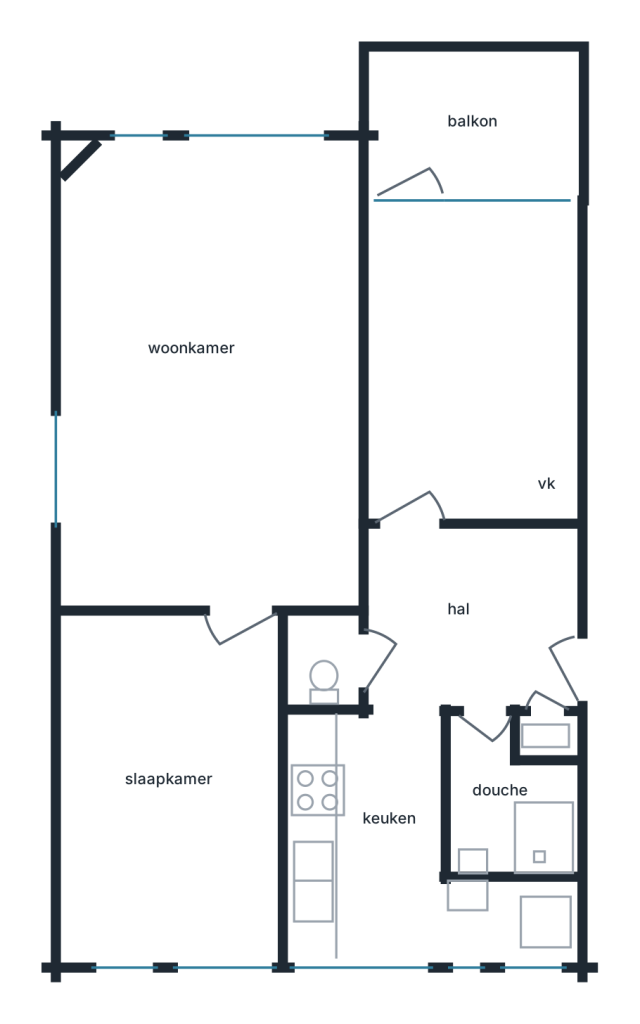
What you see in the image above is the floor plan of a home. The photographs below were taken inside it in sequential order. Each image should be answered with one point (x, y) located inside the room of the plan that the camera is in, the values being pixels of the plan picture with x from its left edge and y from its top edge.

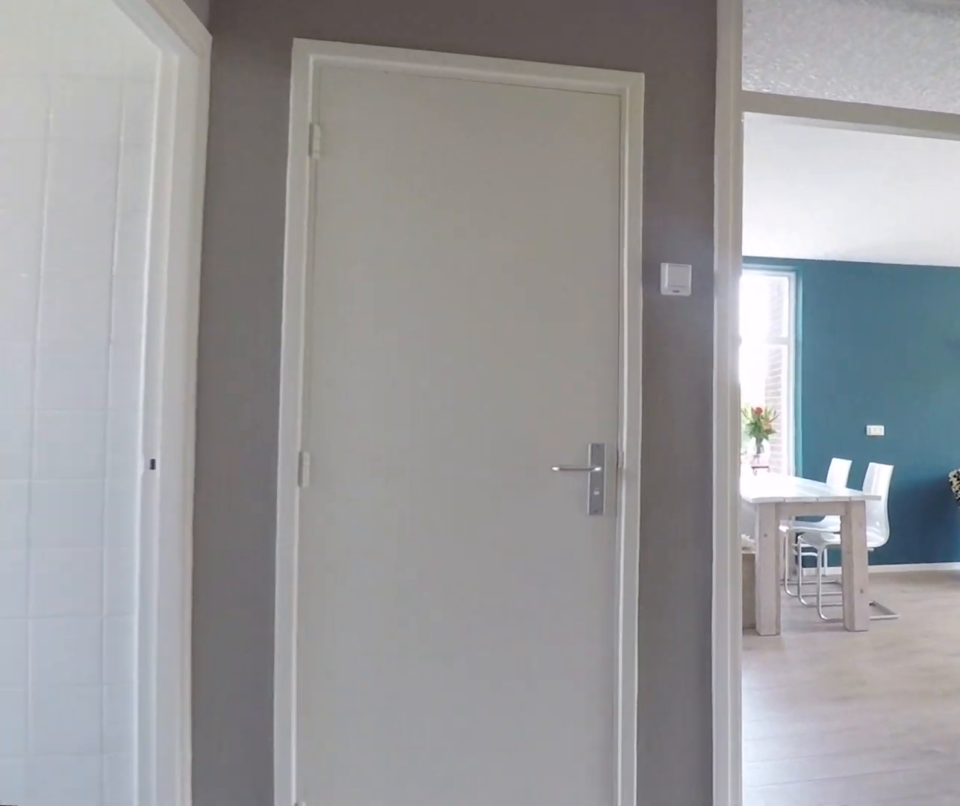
(471, 619)
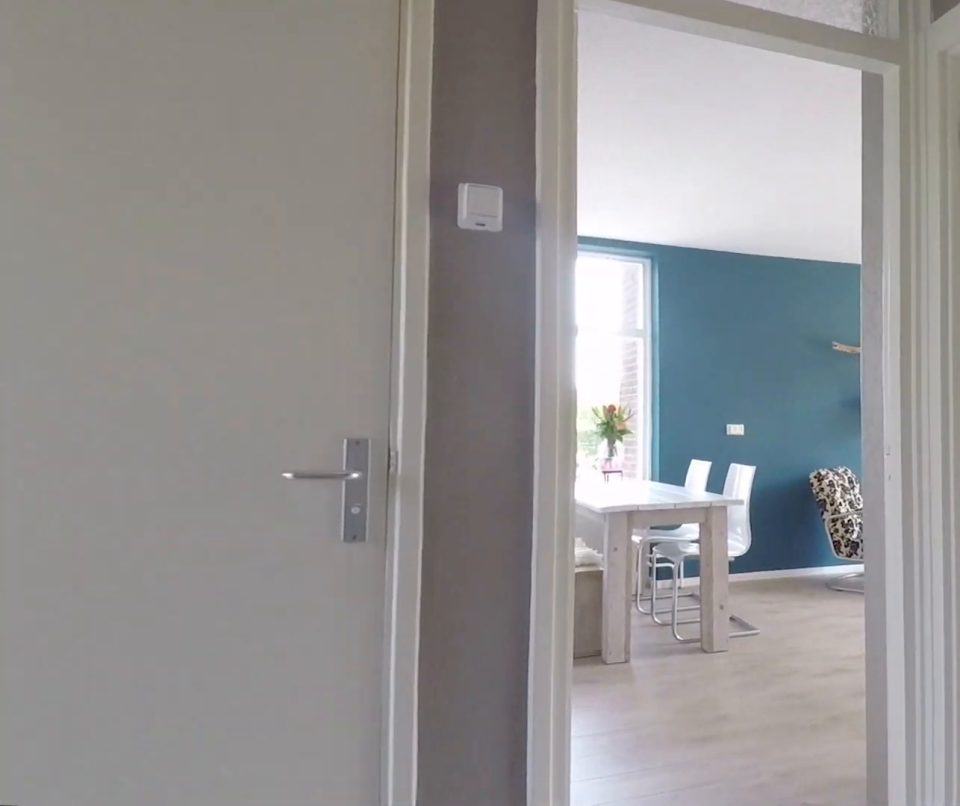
(471, 619)
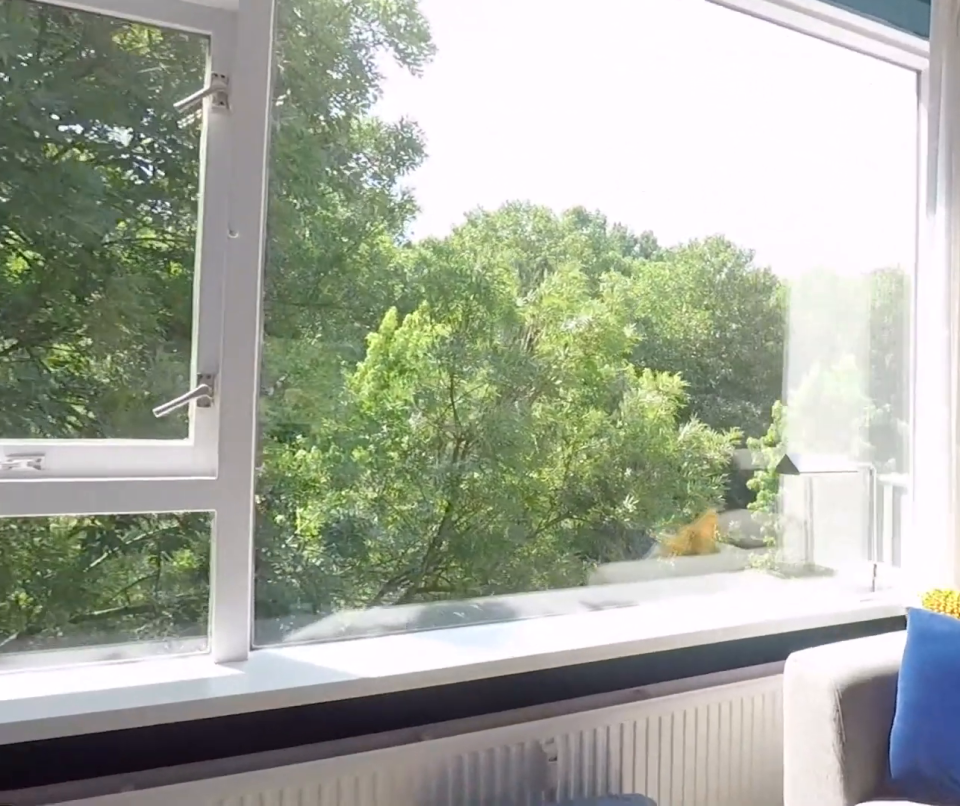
(211, 377)
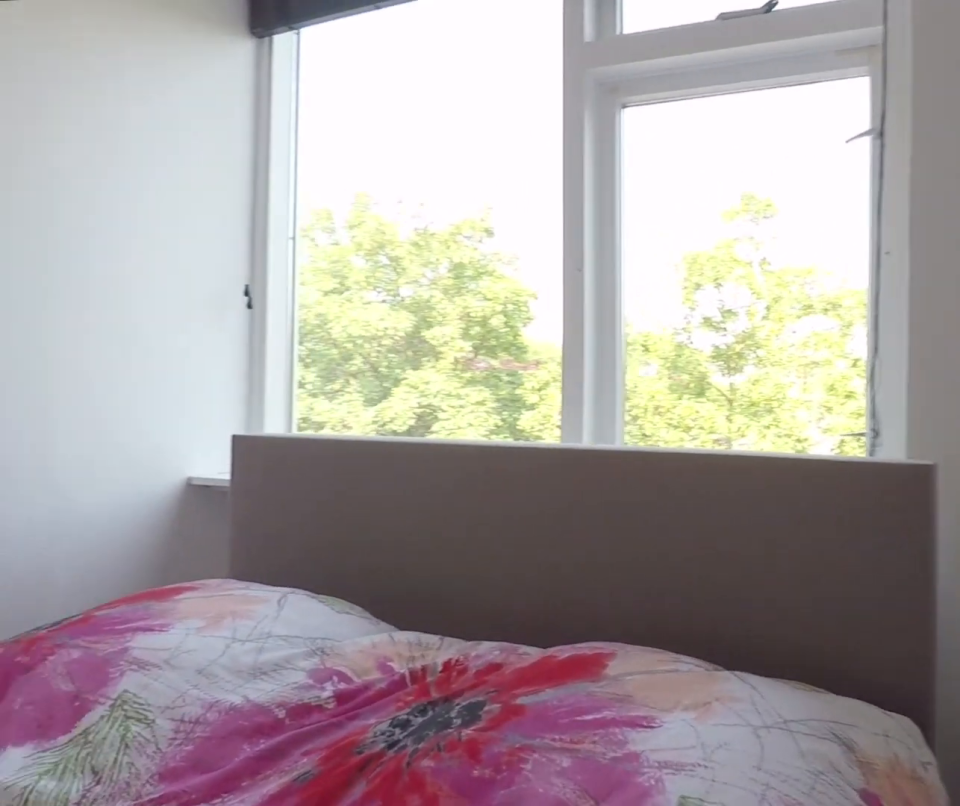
(173, 788)
